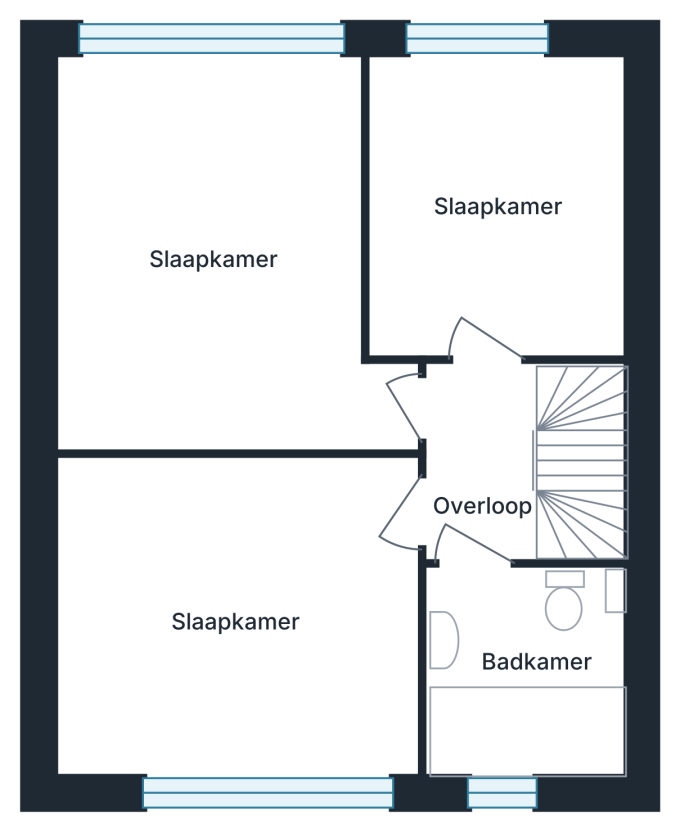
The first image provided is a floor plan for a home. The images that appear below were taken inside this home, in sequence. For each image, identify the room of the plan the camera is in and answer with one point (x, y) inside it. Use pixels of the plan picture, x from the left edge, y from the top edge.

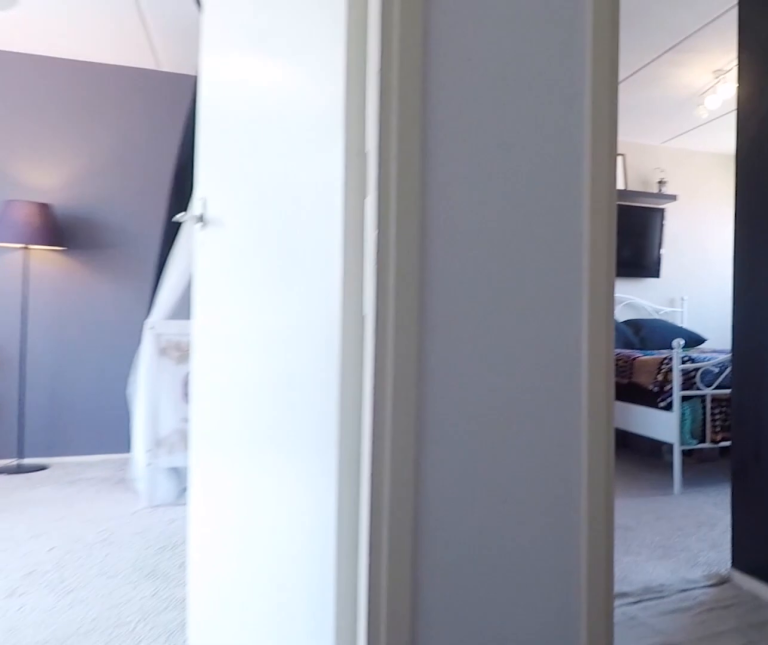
(481, 461)
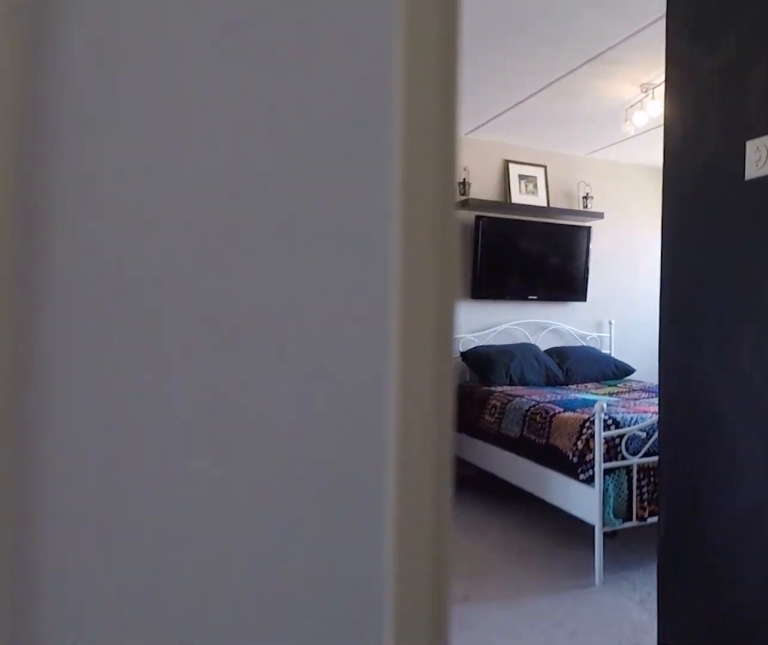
(481, 461)
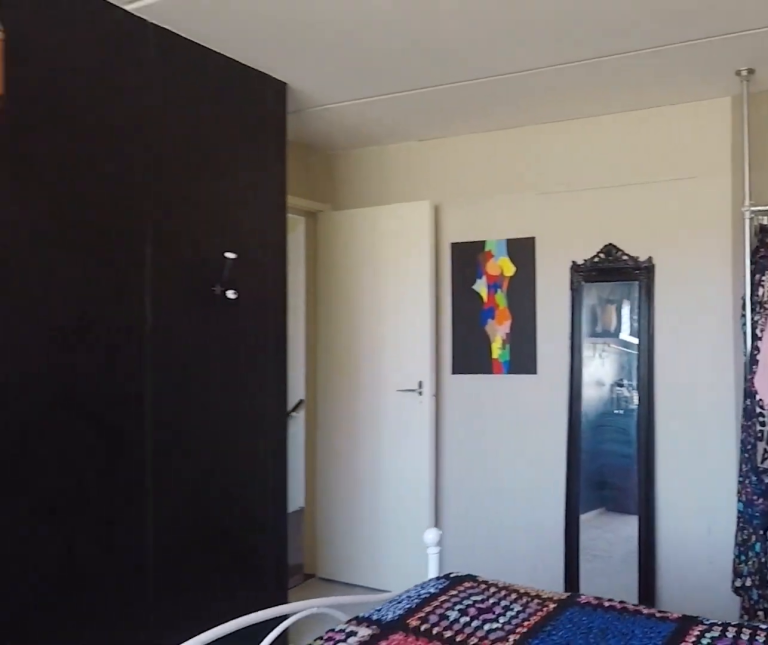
(142, 154)
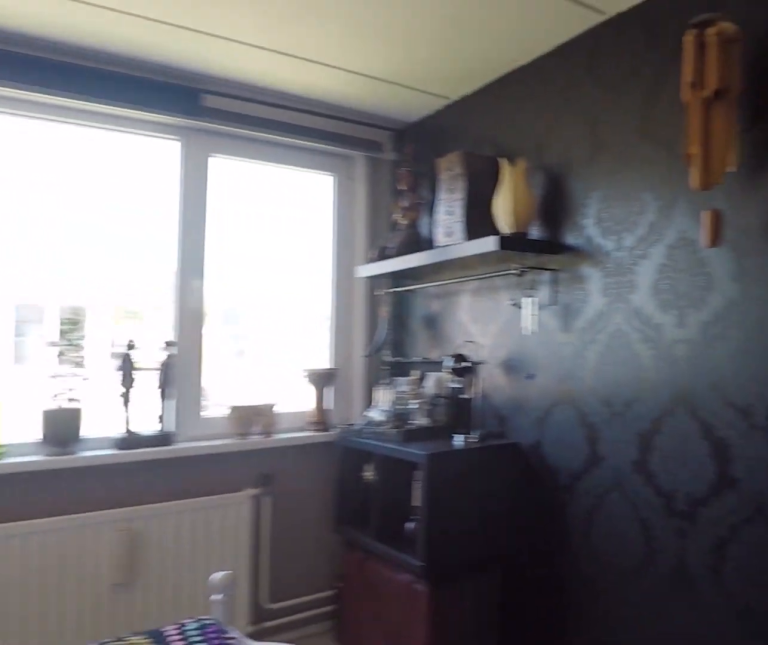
(142, 154)
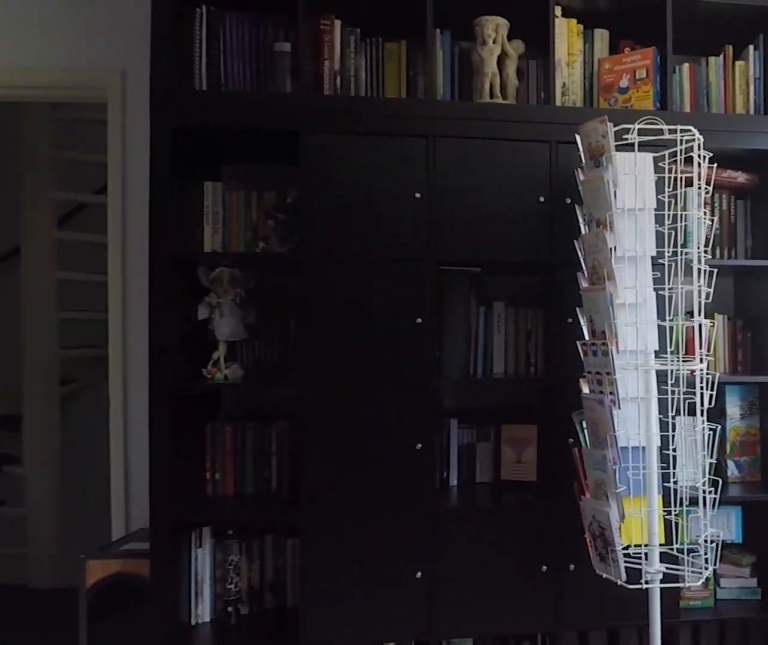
(233, 641)
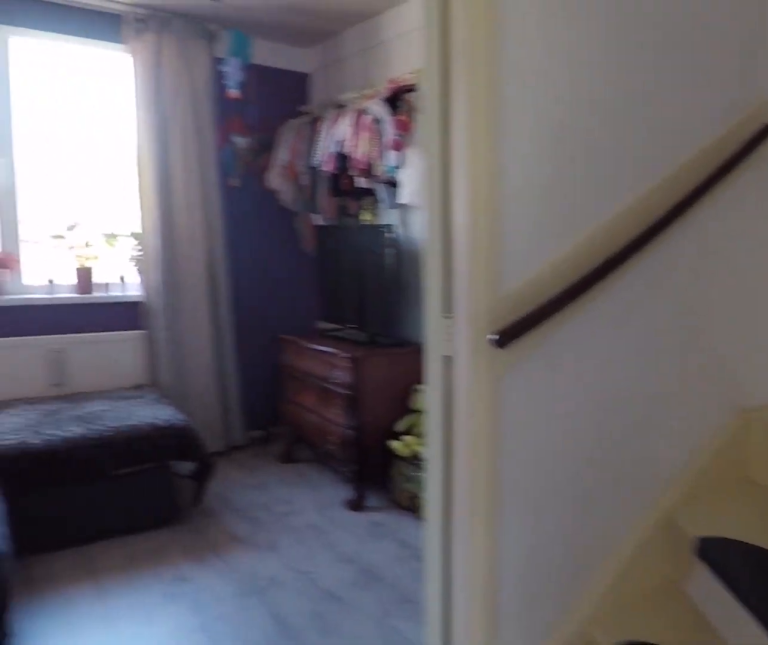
(481, 461)
